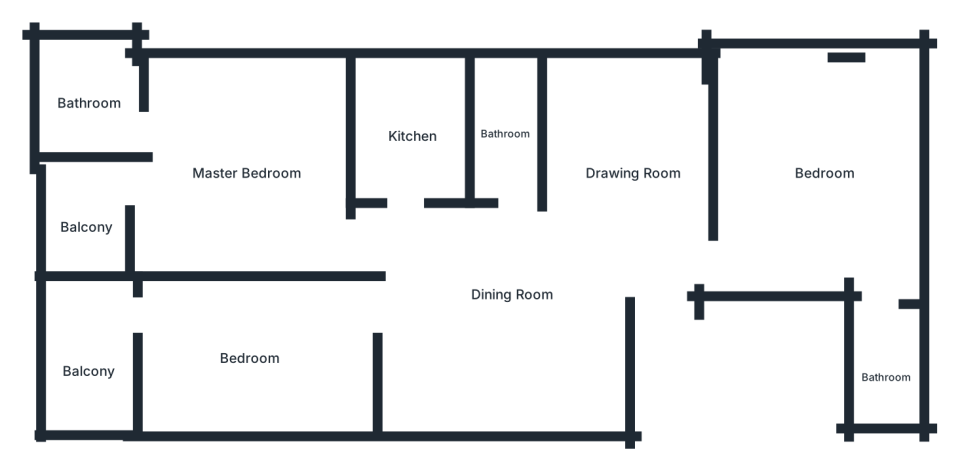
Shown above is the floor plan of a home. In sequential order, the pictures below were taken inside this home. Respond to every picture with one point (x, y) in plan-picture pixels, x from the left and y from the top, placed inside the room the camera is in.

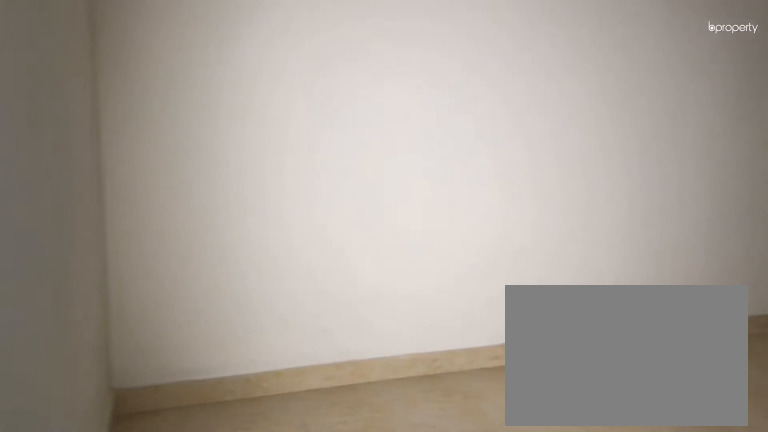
(513, 306)
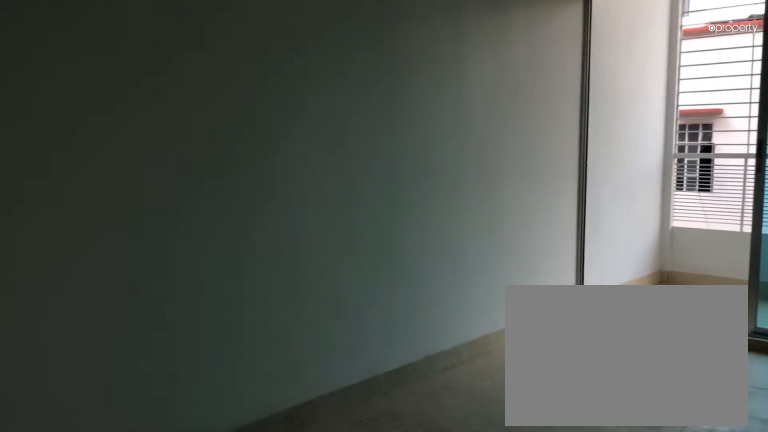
(253, 361)
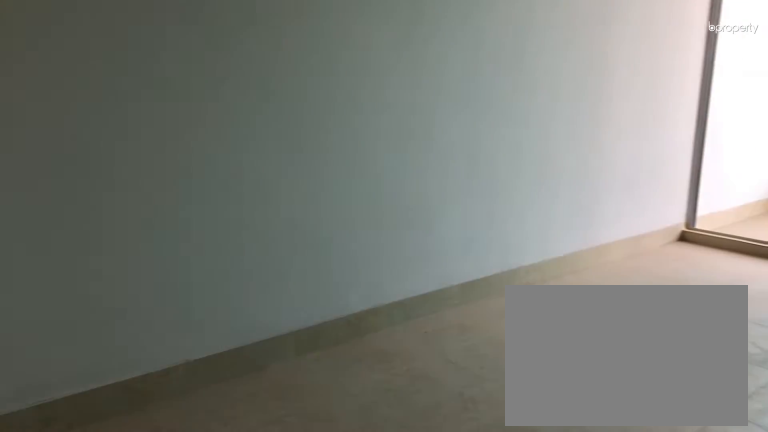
(253, 361)
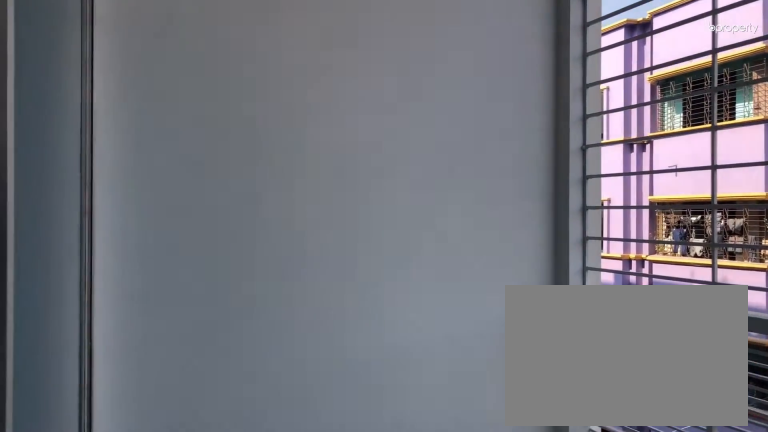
(96, 362)
